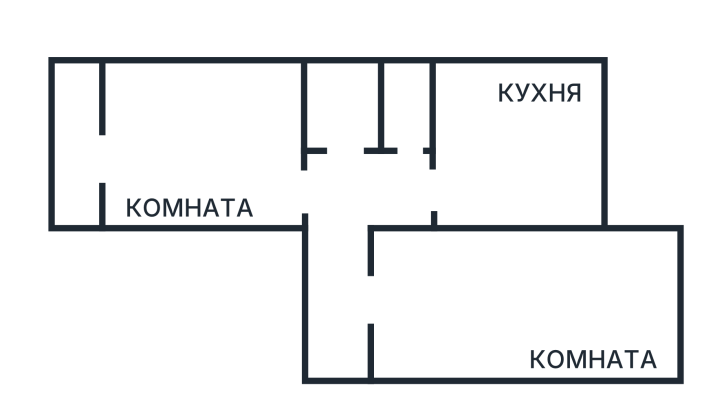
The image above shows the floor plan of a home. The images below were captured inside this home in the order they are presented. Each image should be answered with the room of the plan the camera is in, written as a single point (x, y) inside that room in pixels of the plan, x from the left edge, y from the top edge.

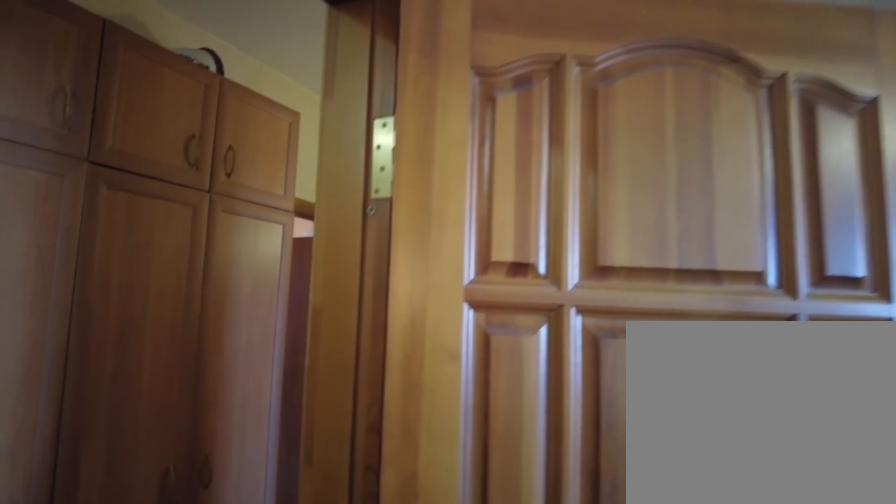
(375, 313)
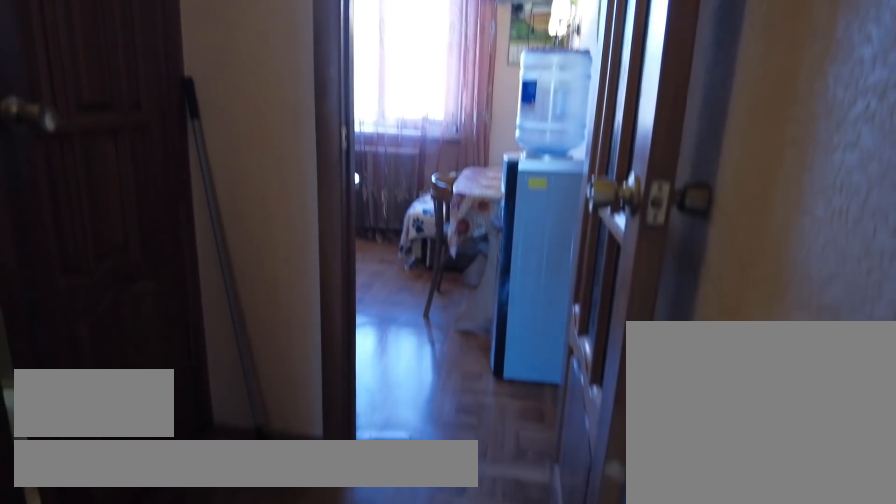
(345, 248)
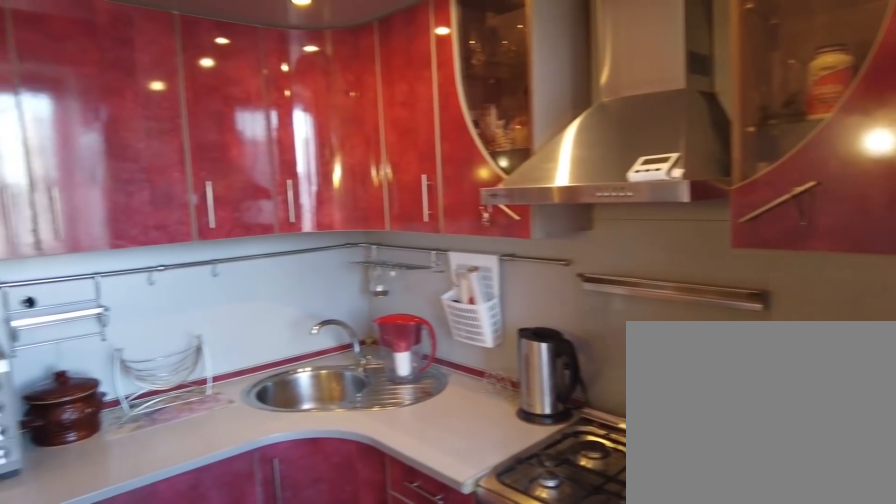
(474, 193)
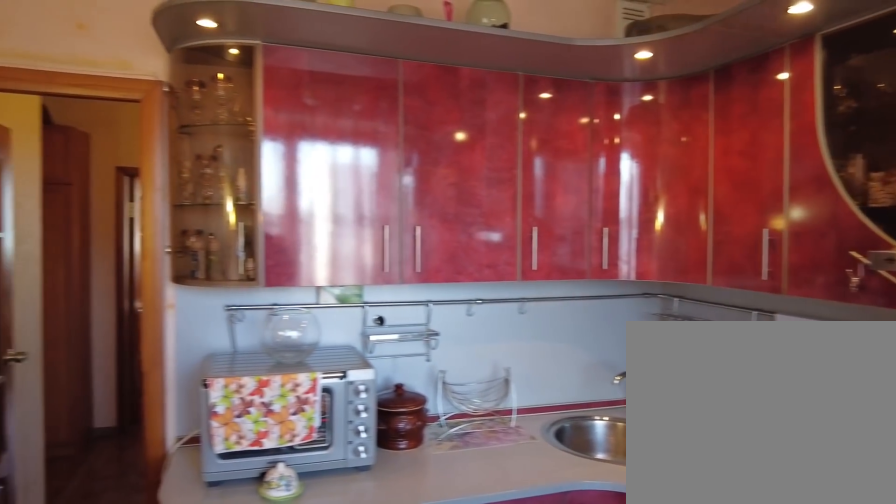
(474, 193)
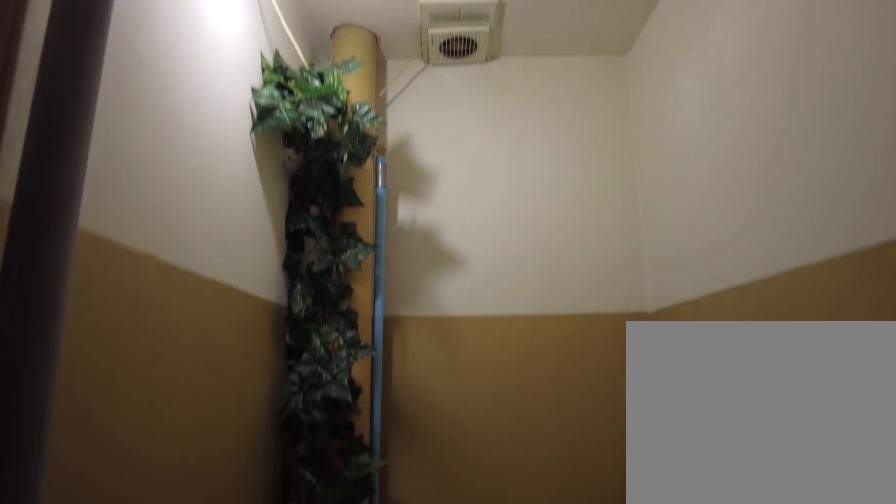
(409, 190)
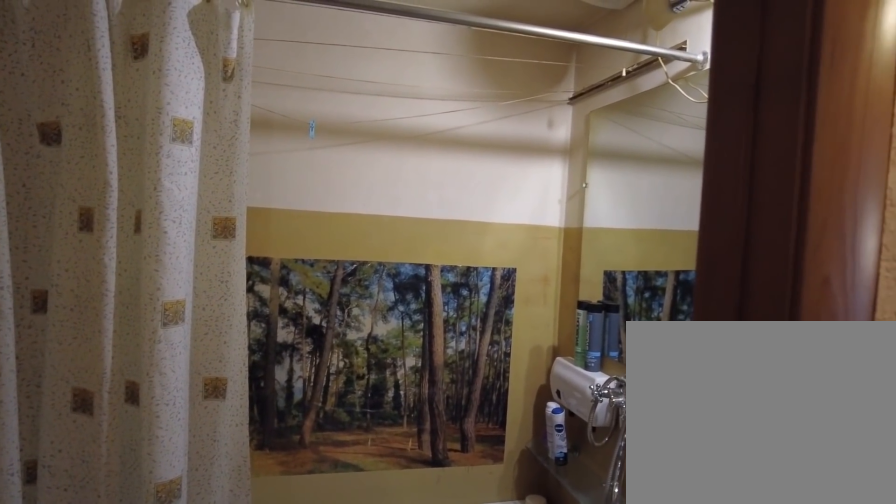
(348, 190)
